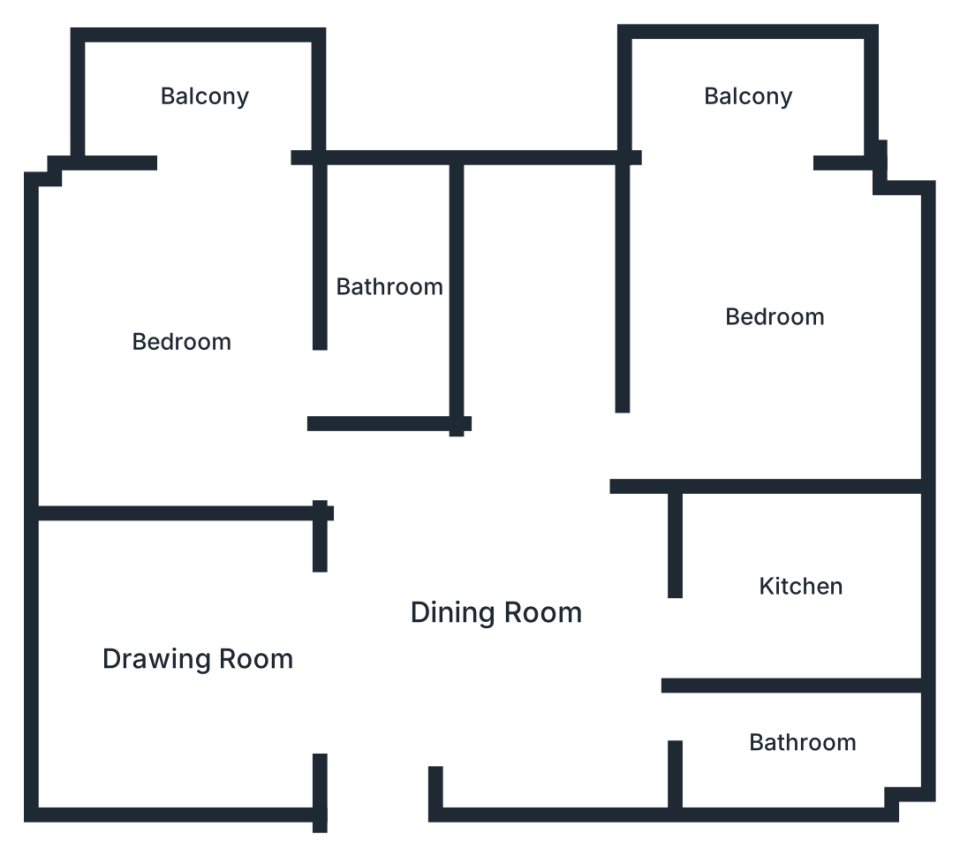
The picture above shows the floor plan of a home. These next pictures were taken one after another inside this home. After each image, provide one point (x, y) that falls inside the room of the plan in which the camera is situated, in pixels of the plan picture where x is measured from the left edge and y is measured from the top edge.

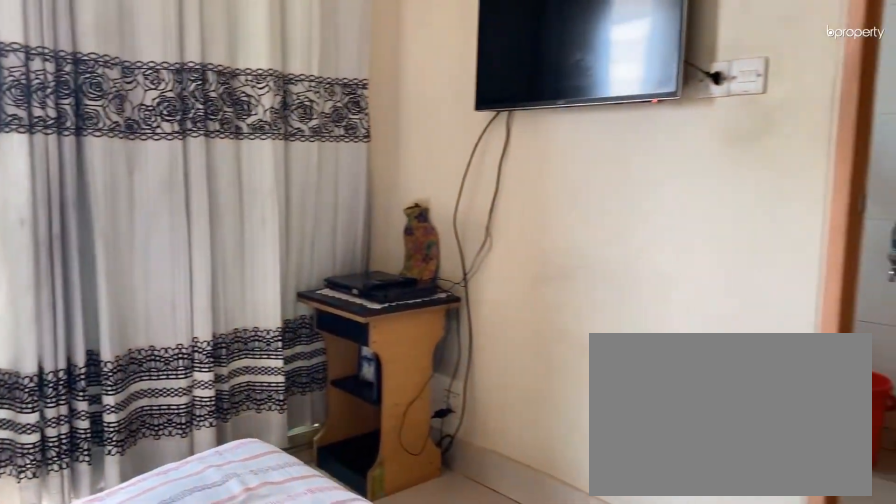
(180, 342)
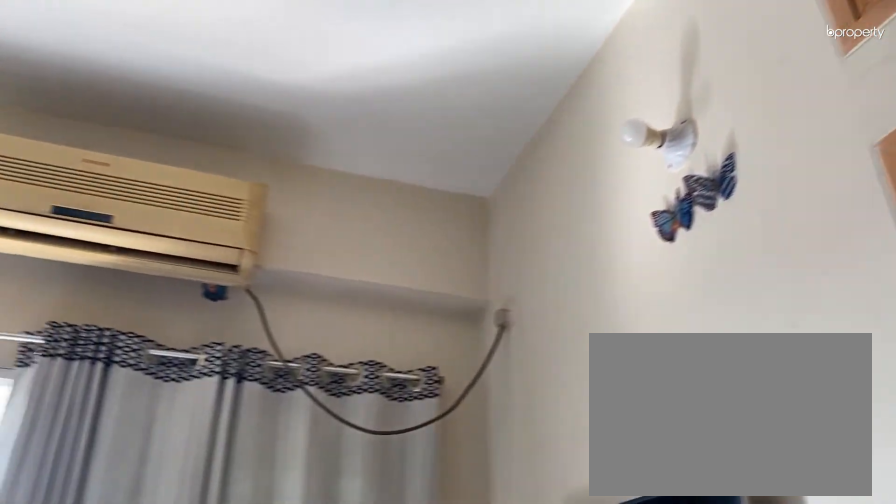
(181, 342)
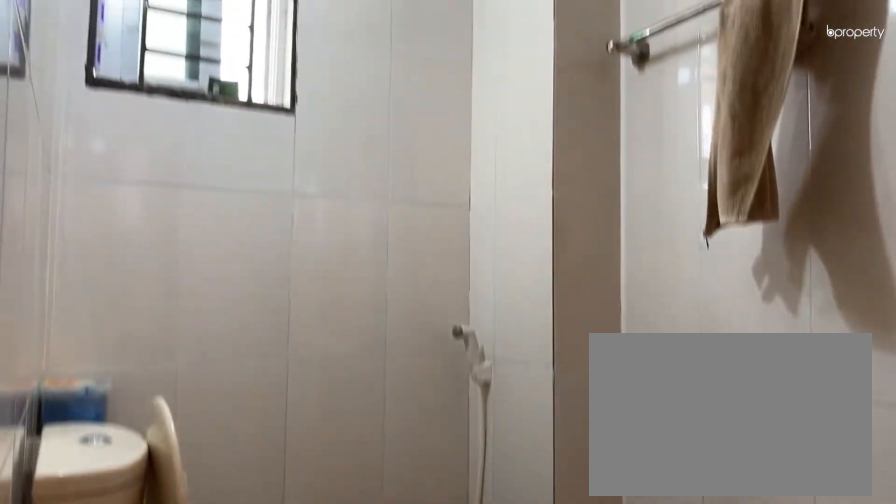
(388, 285)
